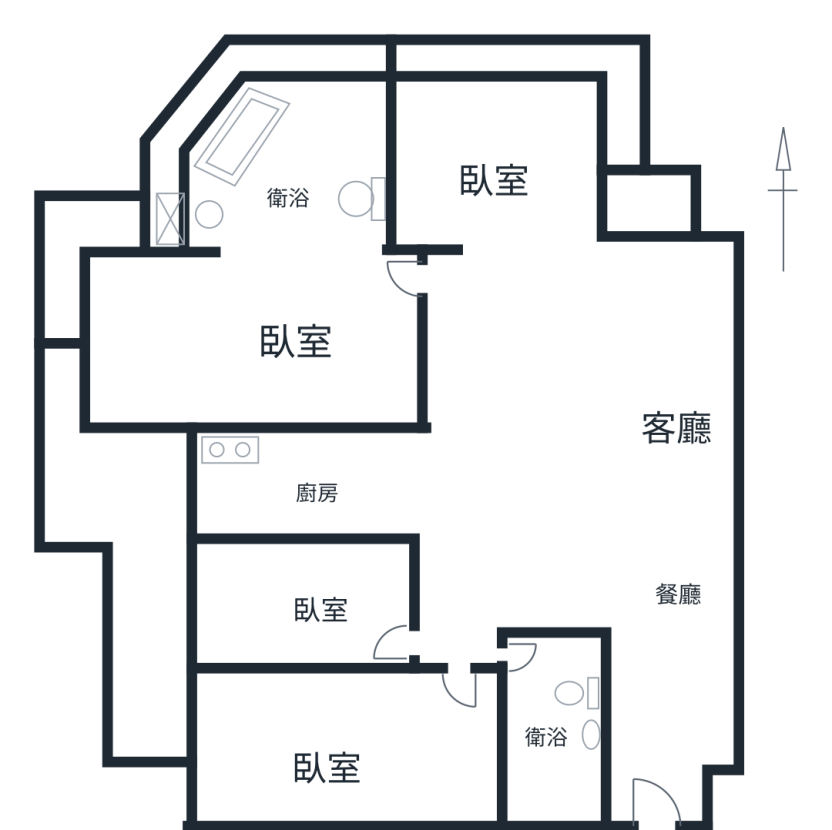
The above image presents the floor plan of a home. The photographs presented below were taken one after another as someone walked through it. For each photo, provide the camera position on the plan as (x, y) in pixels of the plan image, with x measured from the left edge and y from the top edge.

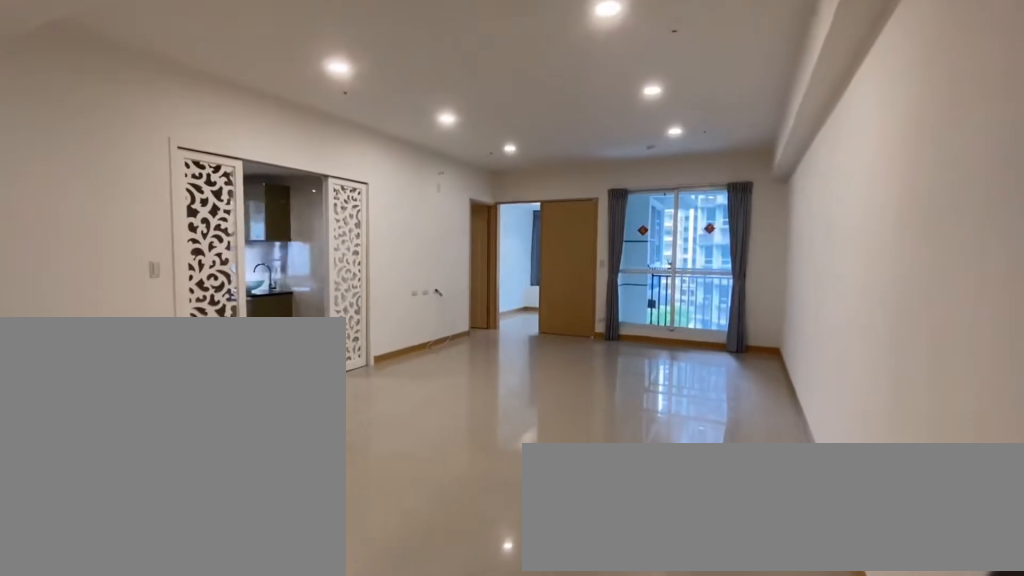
(608, 476)
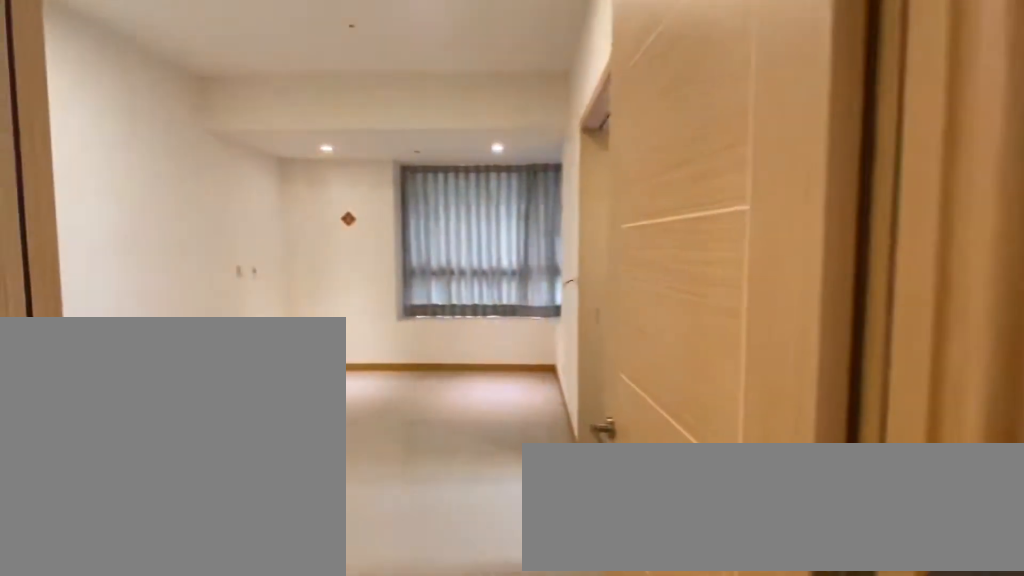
(306, 291)
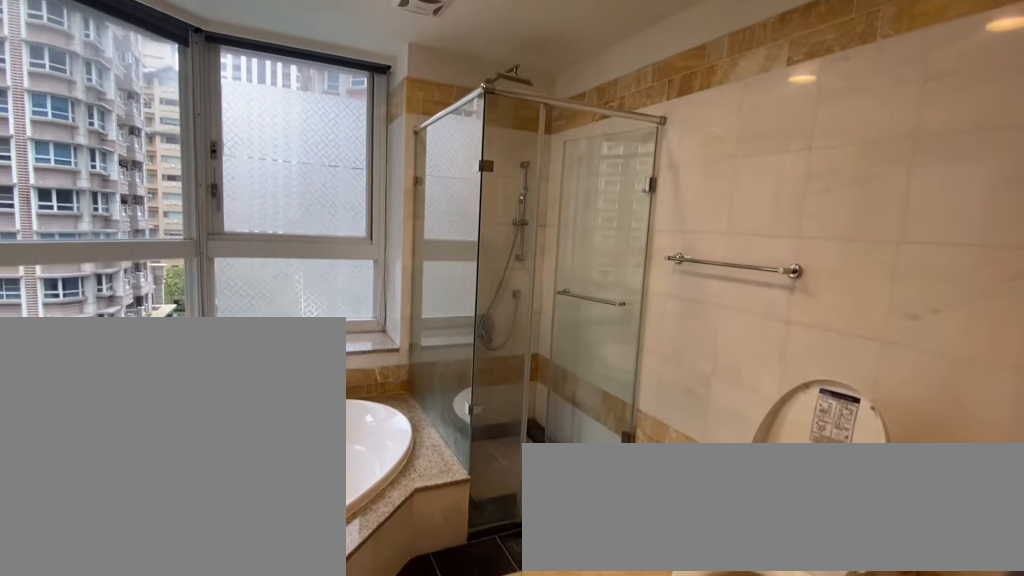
(287, 168)
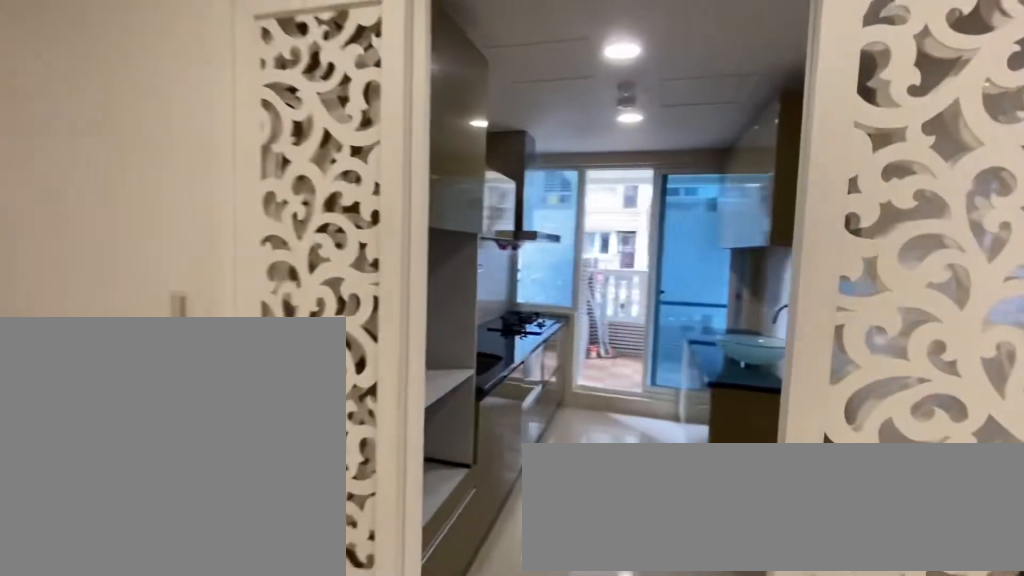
(317, 468)
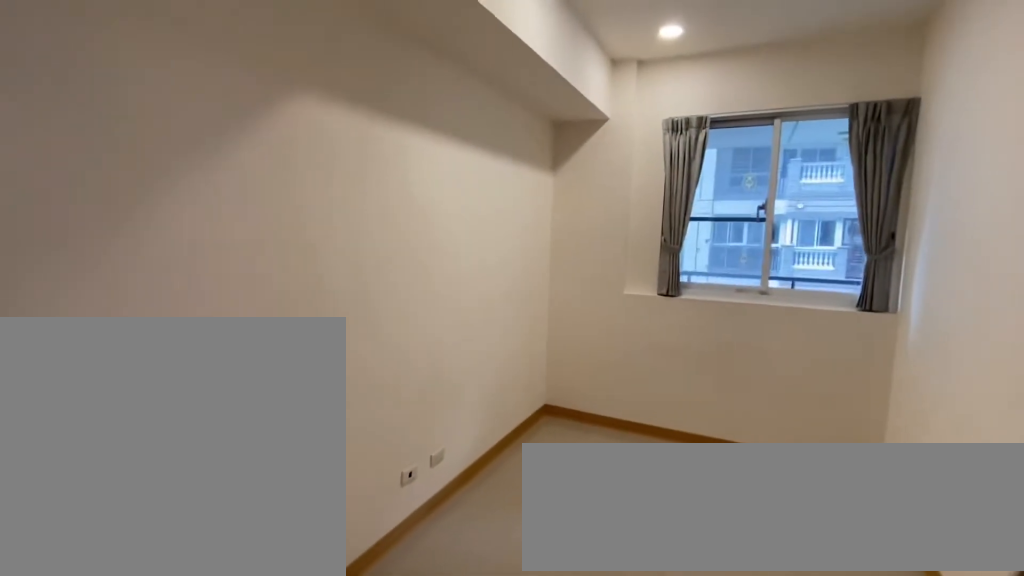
(362, 719)
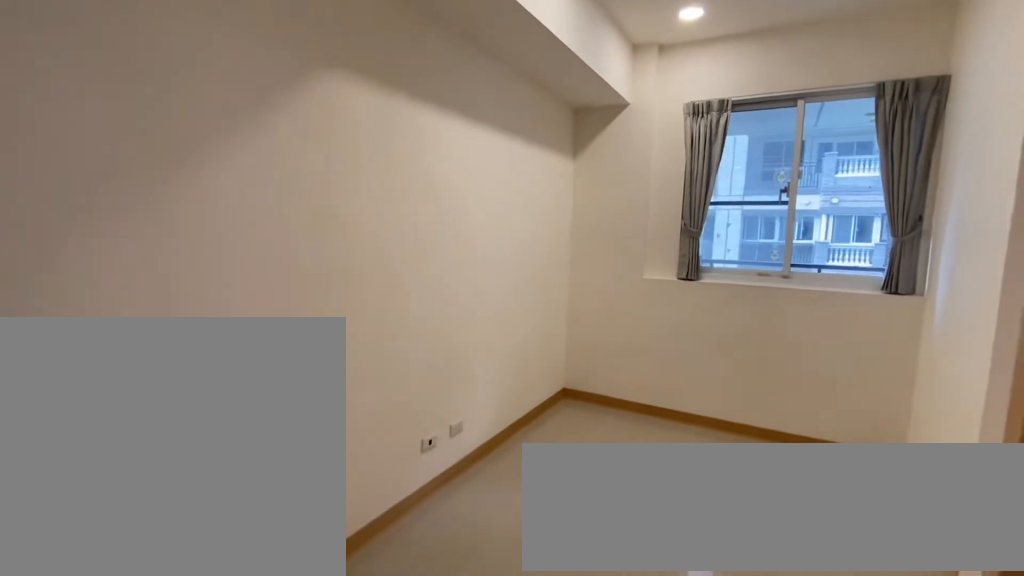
(363, 674)
